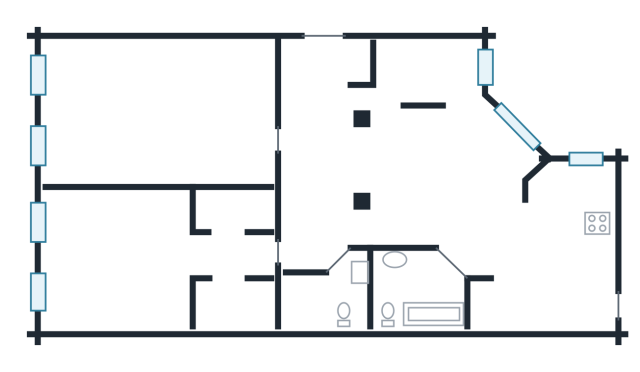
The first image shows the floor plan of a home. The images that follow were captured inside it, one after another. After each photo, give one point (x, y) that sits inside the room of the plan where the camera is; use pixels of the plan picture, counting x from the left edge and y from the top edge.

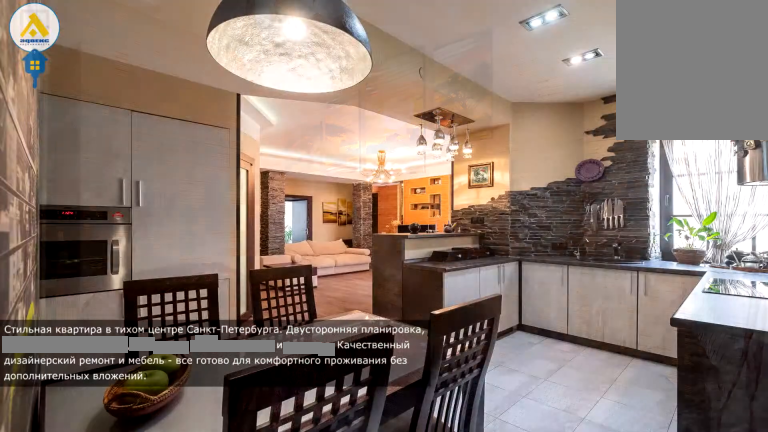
(544, 264)
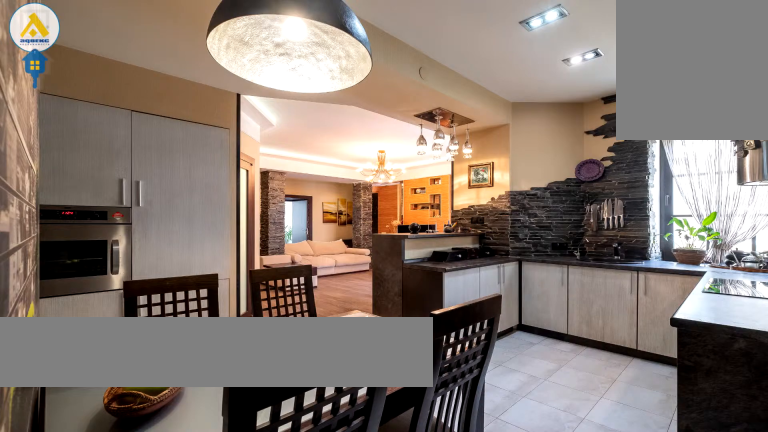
(554, 255)
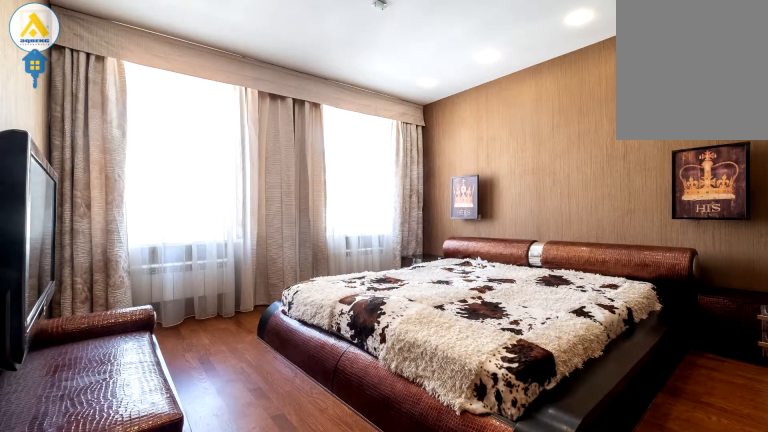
(111, 258)
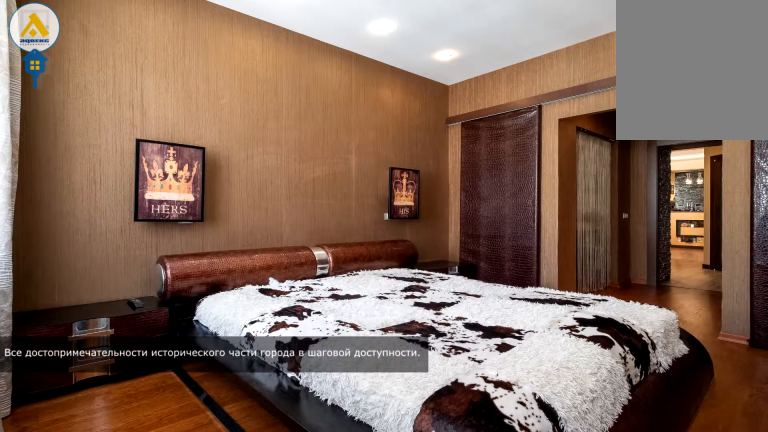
(111, 258)
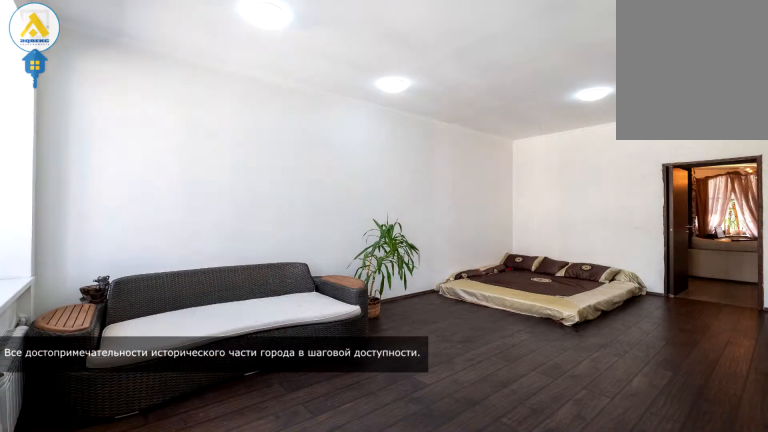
(147, 117)
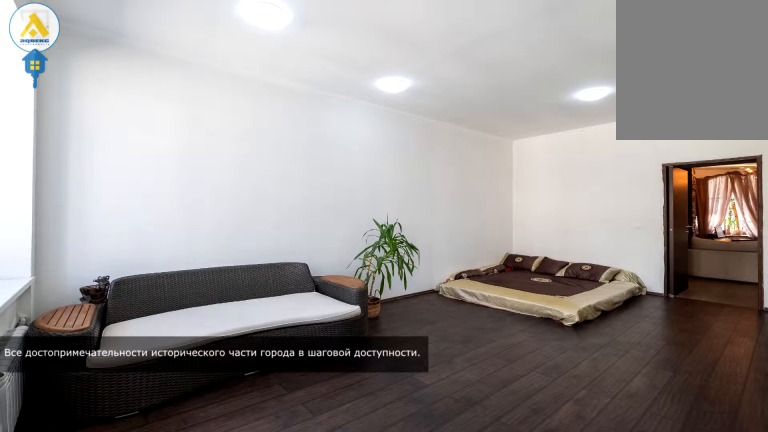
(147, 117)
